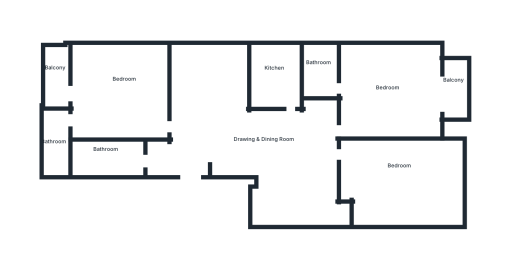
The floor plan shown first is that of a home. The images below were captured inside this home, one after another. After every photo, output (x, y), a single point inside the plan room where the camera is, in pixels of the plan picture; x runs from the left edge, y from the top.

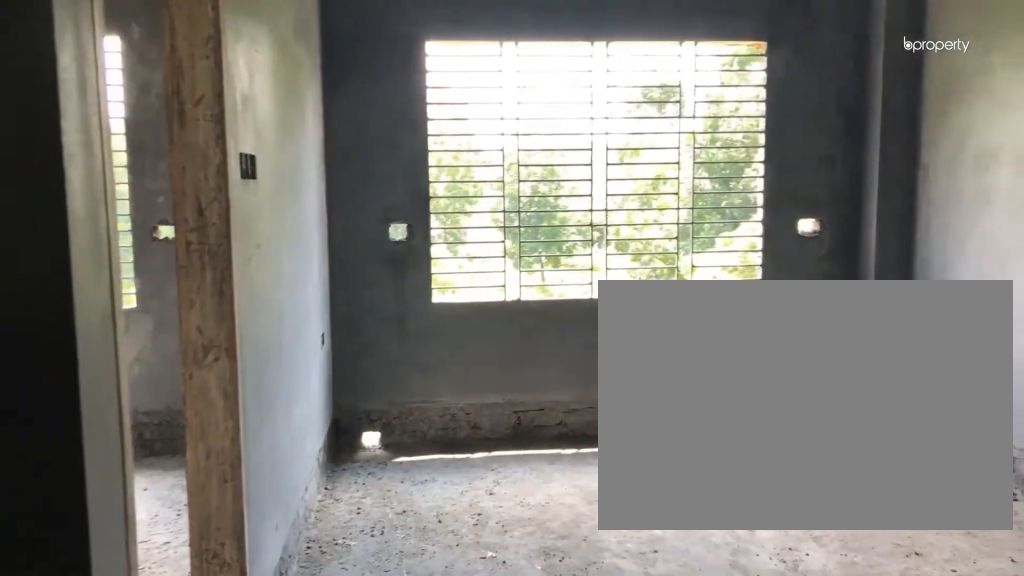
(201, 162)
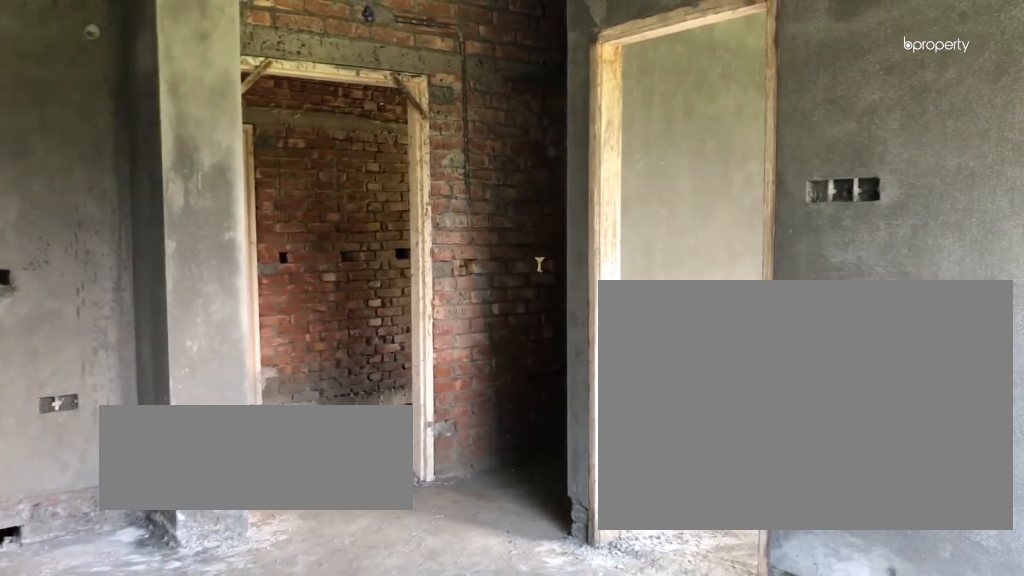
(229, 141)
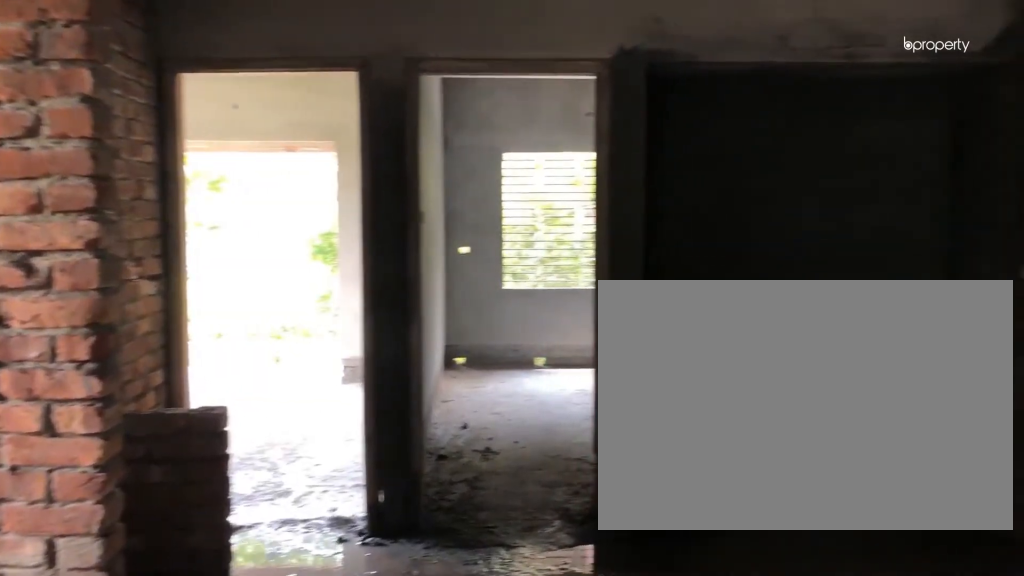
(284, 153)
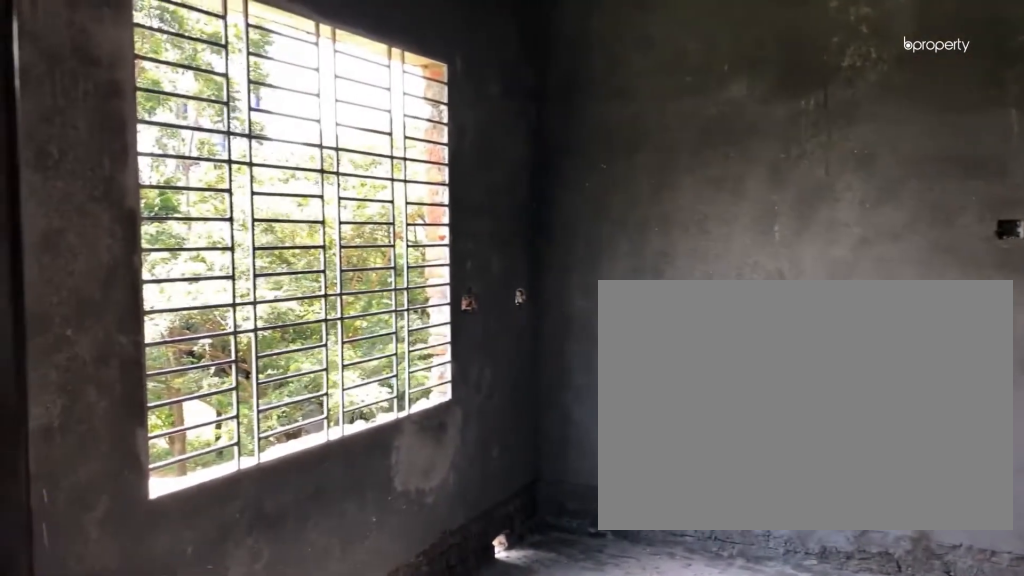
(124, 88)
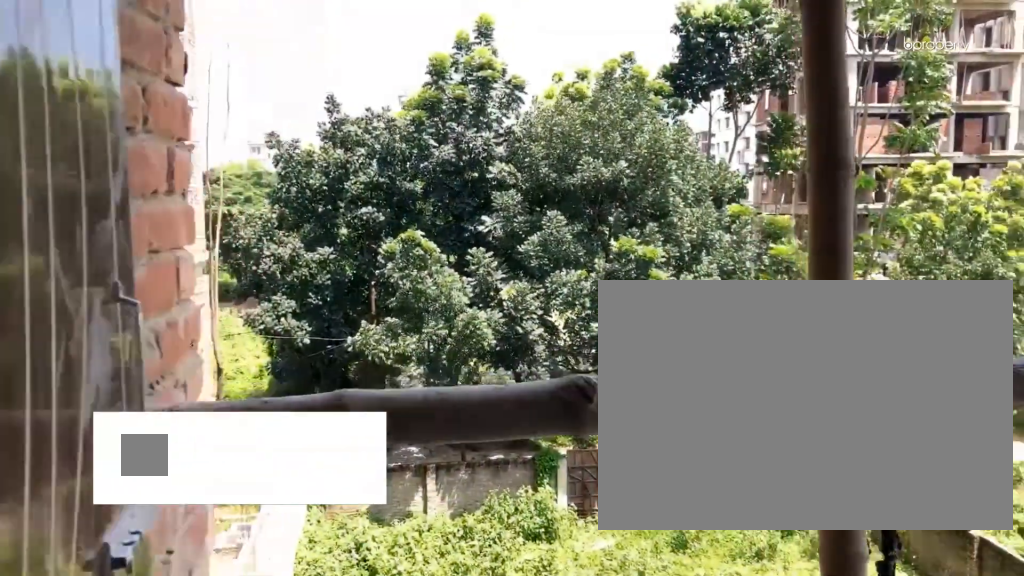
(61, 75)
